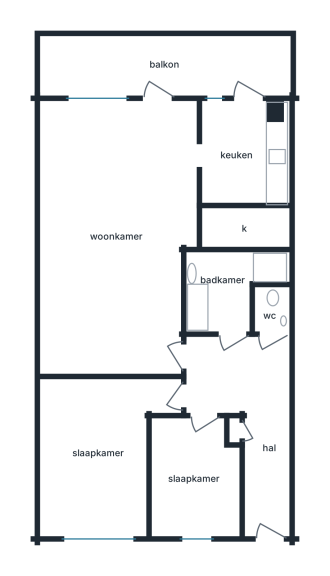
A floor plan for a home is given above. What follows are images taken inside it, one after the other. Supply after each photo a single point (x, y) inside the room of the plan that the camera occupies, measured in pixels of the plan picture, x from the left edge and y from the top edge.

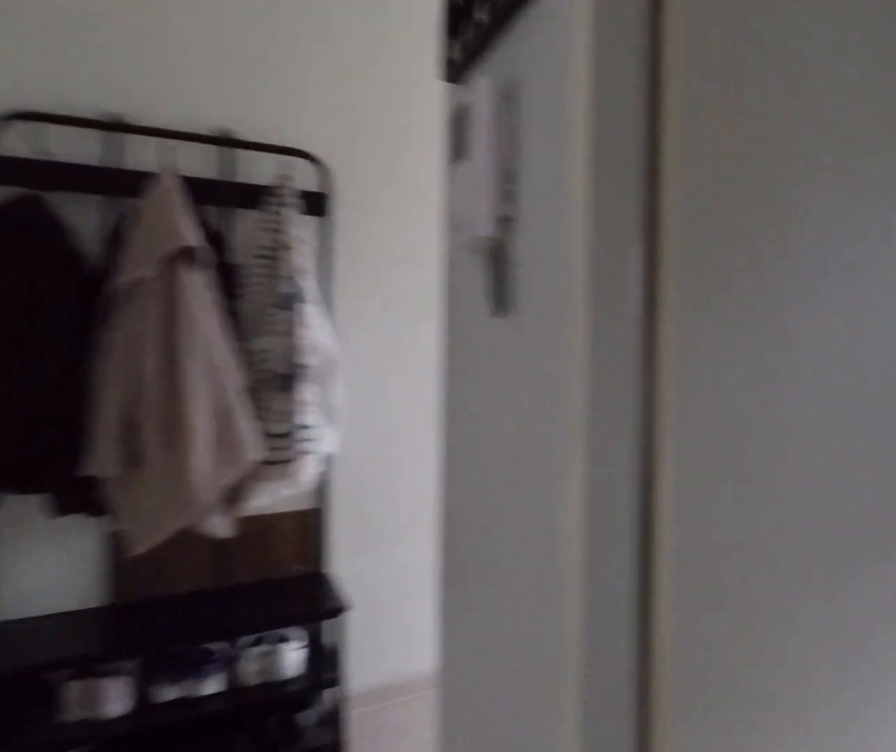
(247, 413)
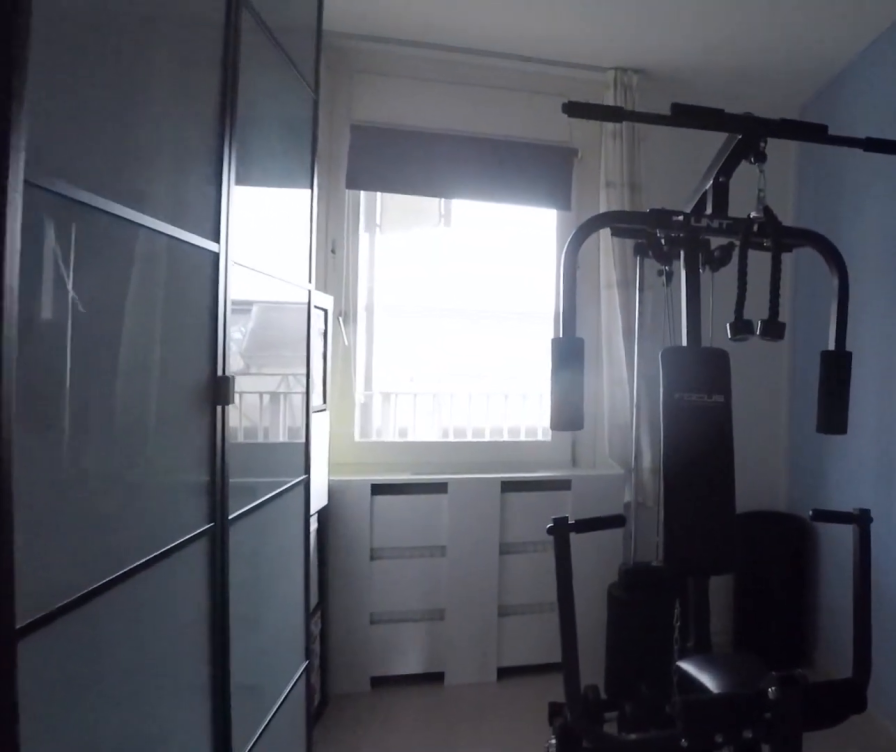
(193, 478)
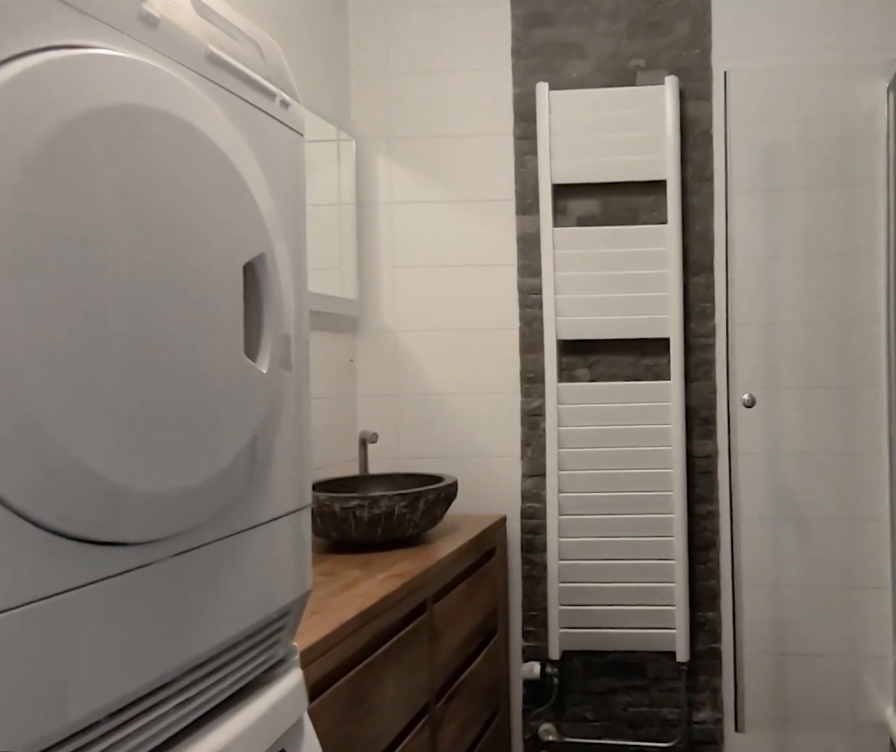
(225, 286)
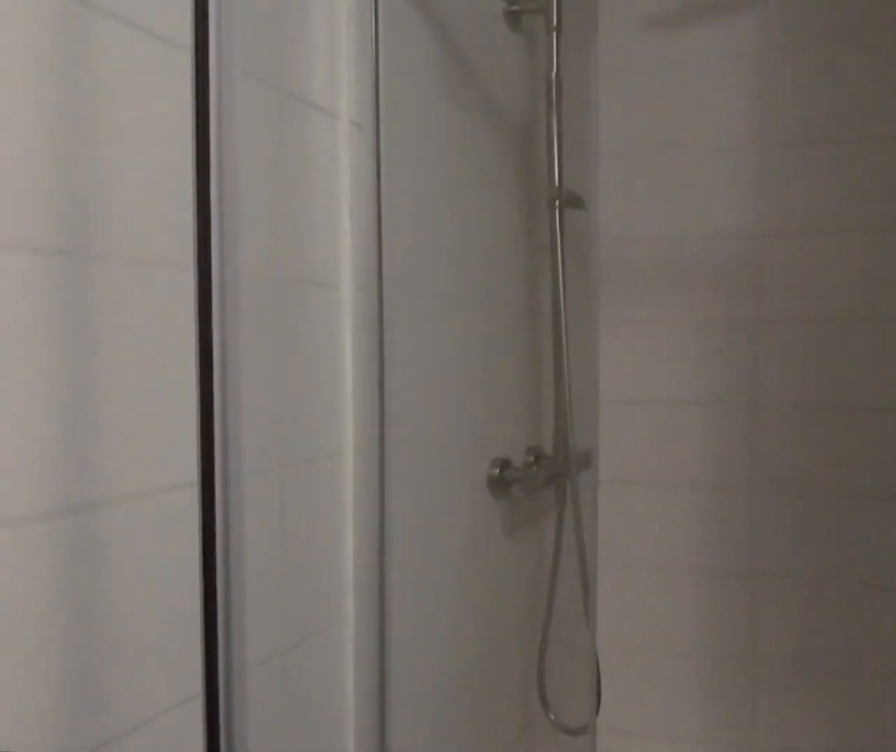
(225, 286)
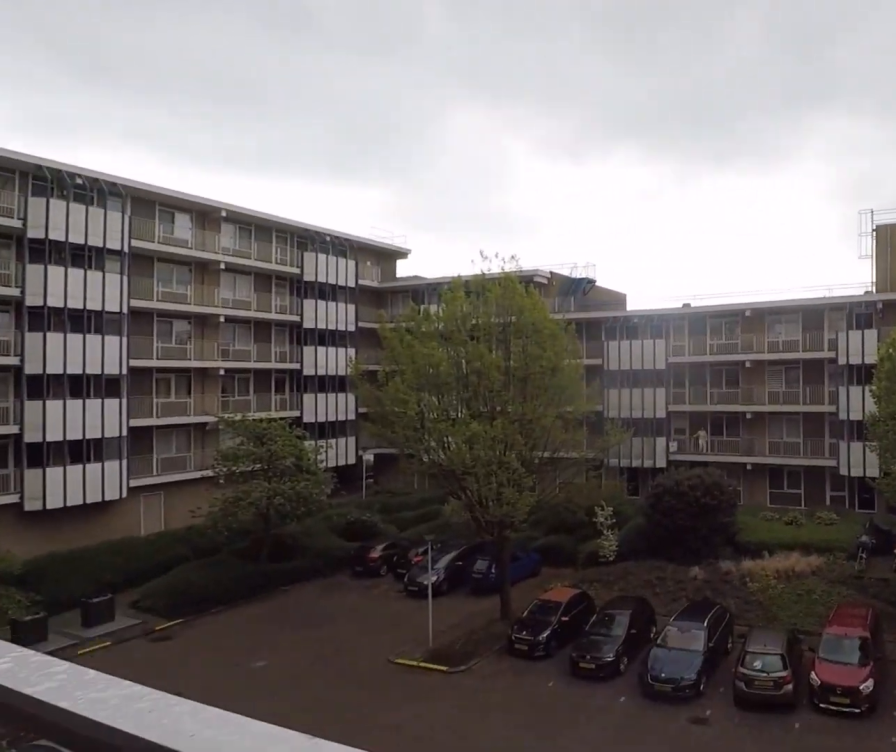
(165, 64)
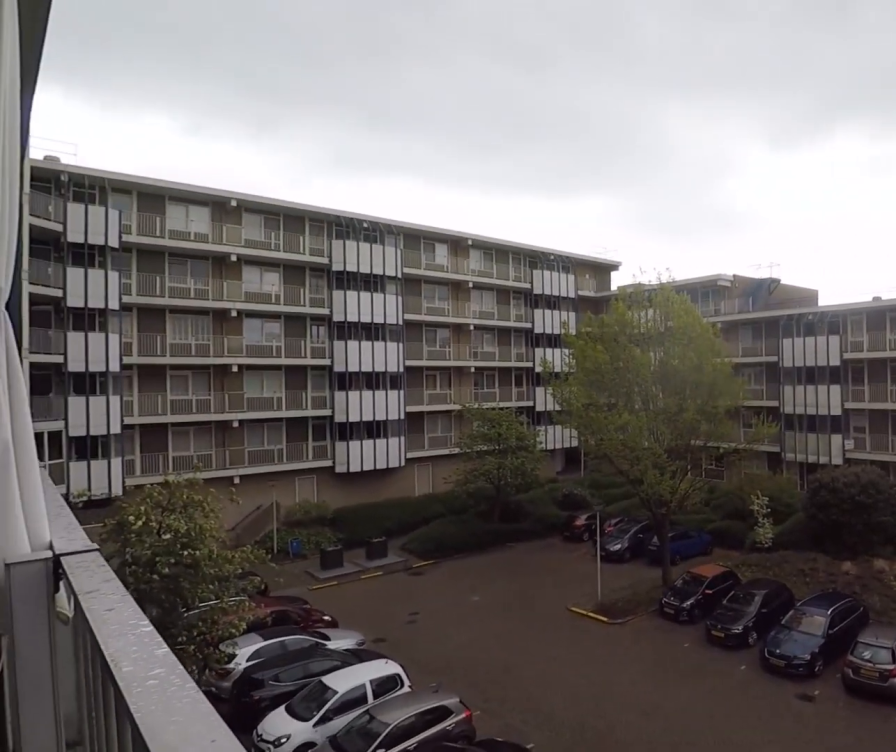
(165, 64)
